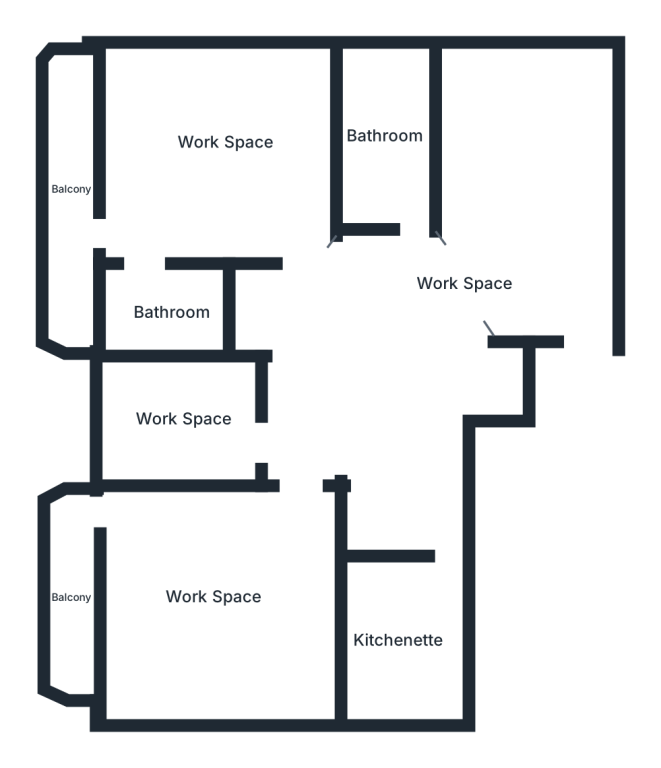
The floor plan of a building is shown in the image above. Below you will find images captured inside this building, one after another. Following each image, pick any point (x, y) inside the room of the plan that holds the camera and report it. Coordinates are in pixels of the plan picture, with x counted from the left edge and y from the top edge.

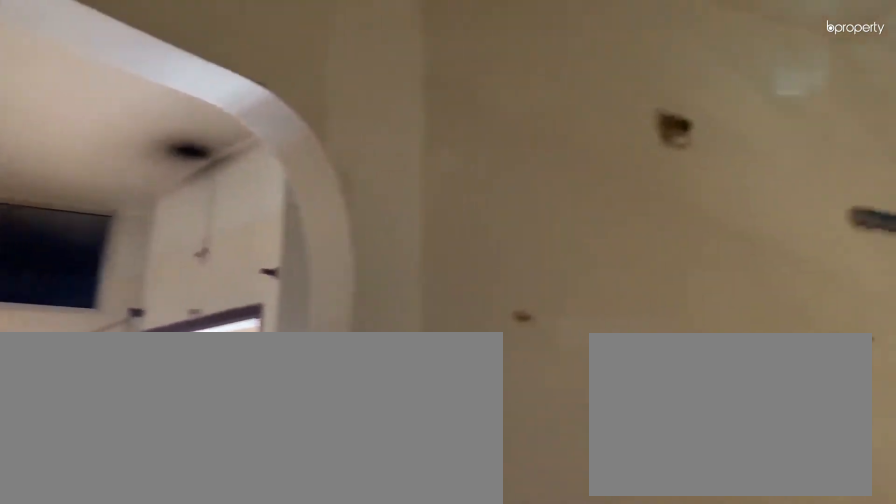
(471, 282)
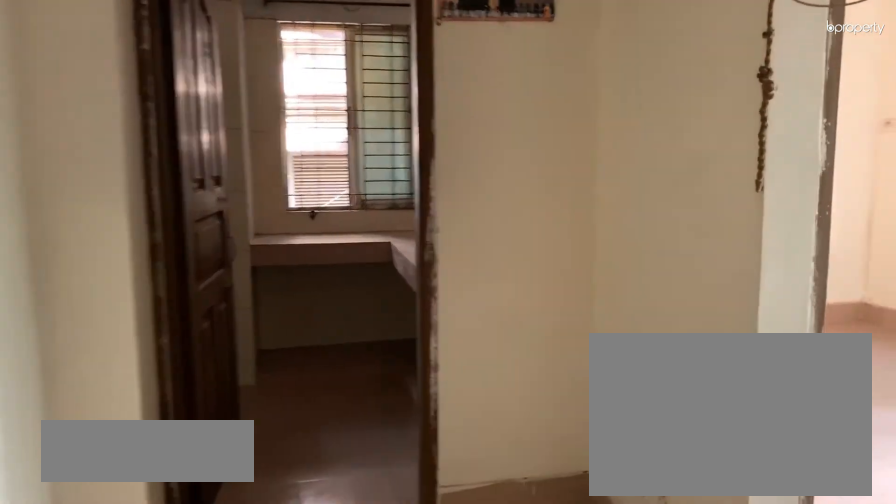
(470, 282)
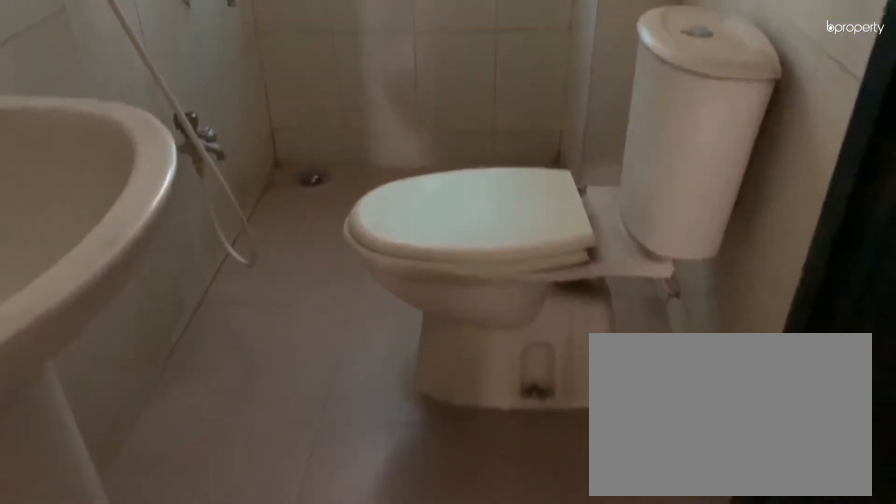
(384, 136)
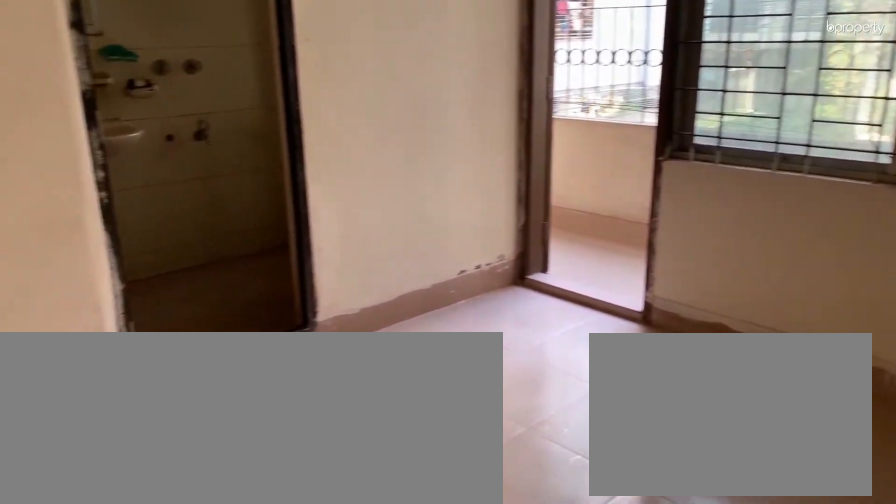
(222, 142)
